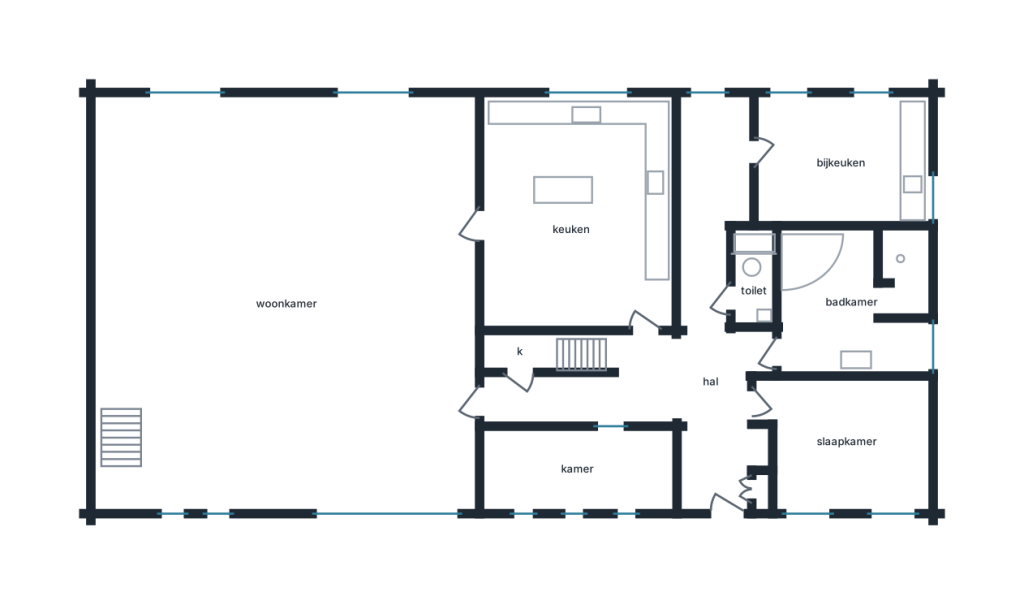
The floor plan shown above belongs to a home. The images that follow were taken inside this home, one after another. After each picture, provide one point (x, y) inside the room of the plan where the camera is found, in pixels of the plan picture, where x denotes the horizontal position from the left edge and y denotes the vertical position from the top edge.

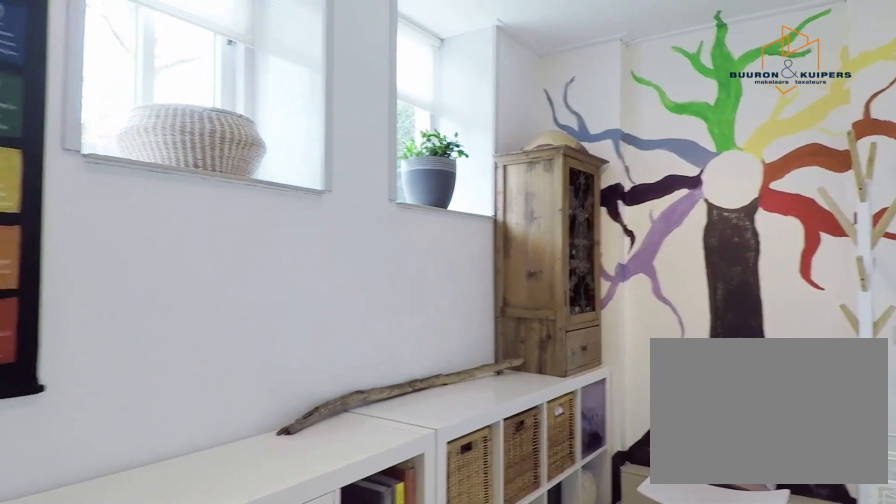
(577, 469)
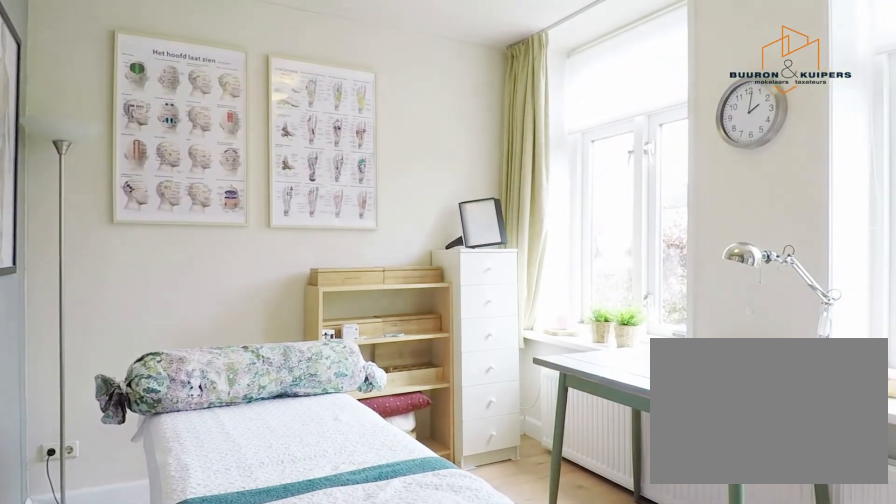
(847, 443)
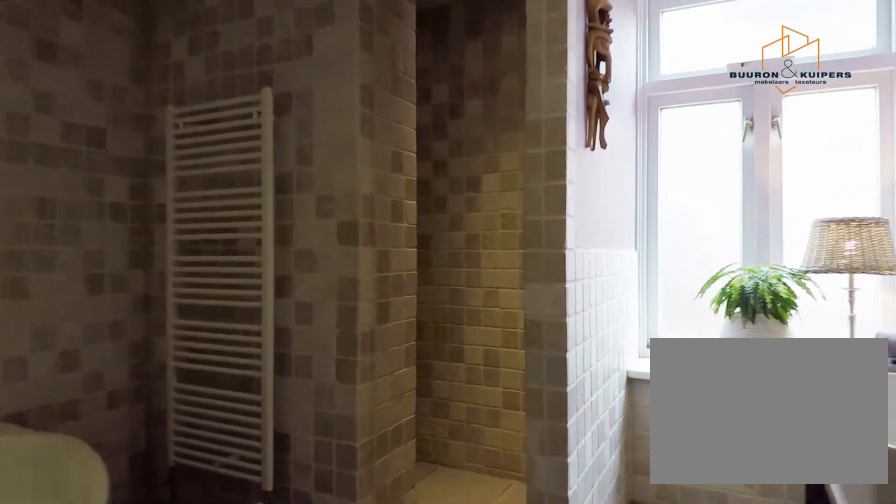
(852, 303)
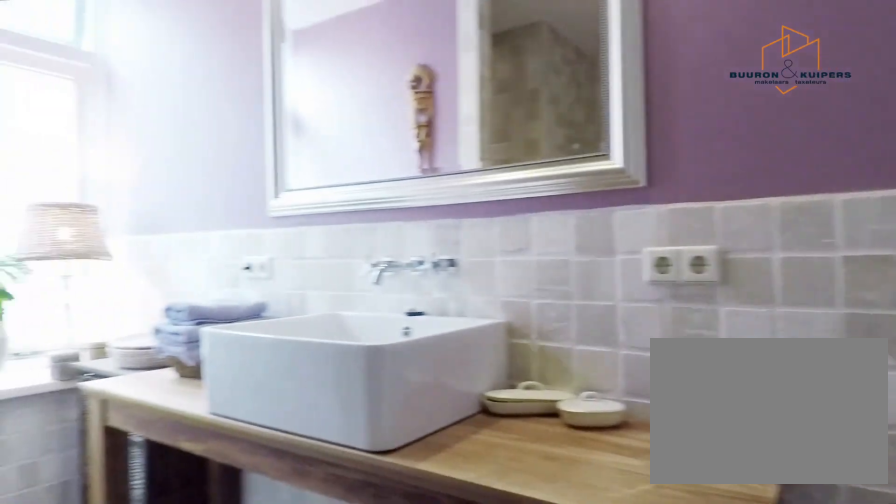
(852, 303)
